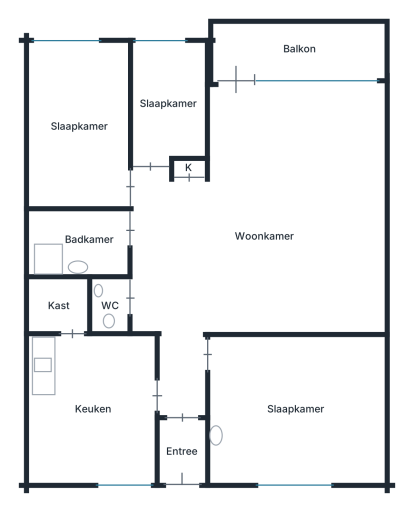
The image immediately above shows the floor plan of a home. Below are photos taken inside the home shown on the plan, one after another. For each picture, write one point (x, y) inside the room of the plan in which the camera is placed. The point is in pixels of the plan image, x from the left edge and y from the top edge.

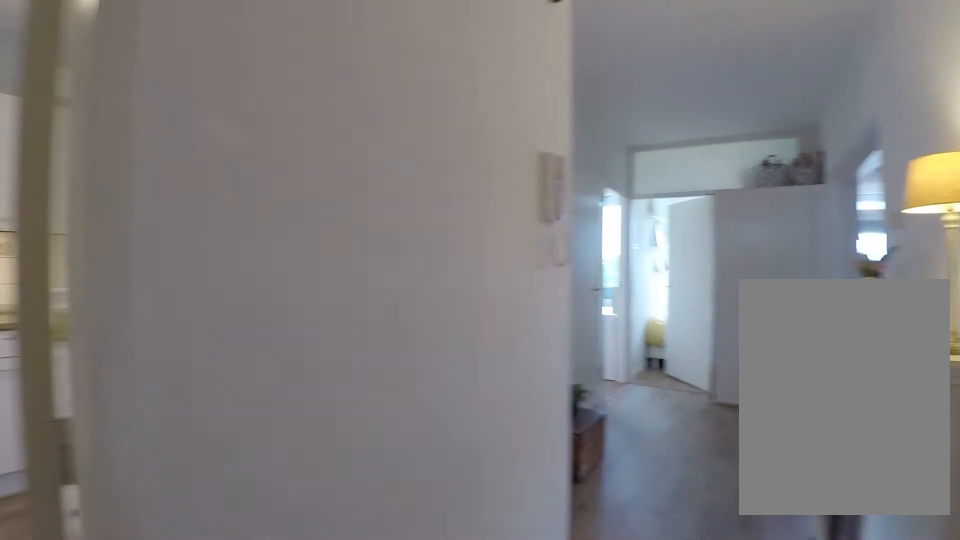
(171, 282)
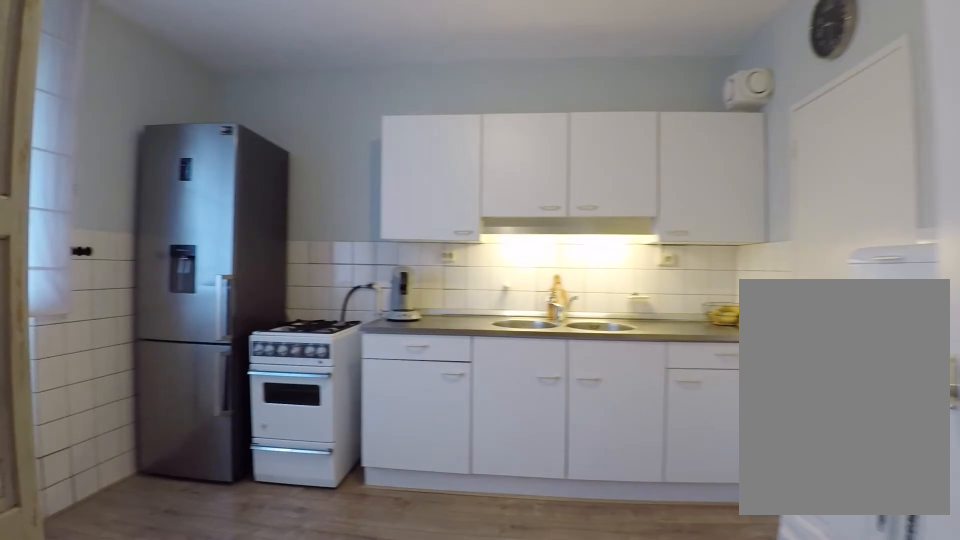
(95, 409)
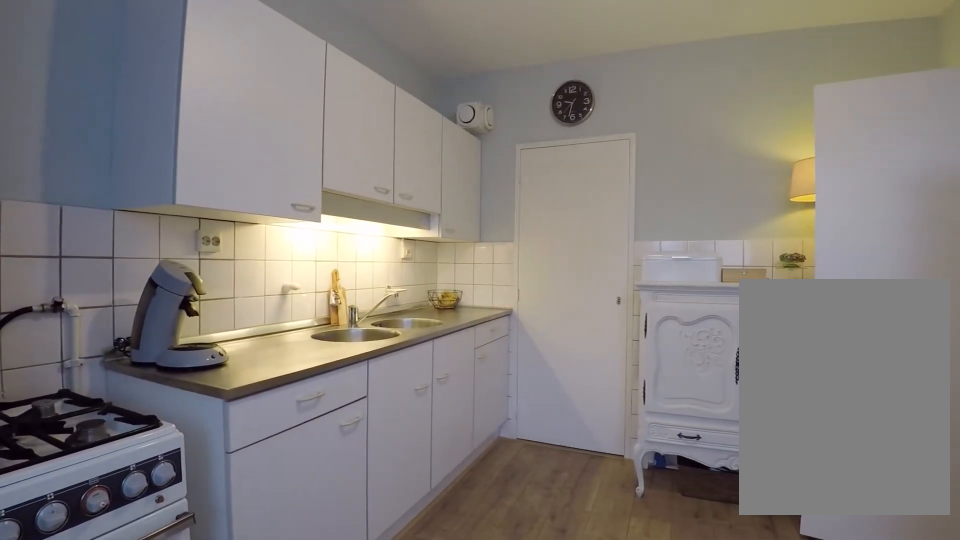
(95, 409)
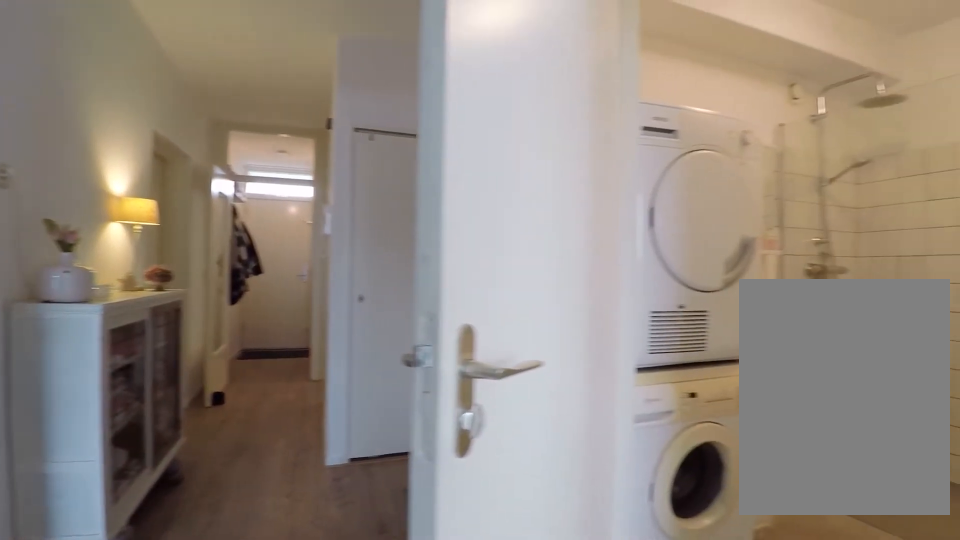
(171, 282)
